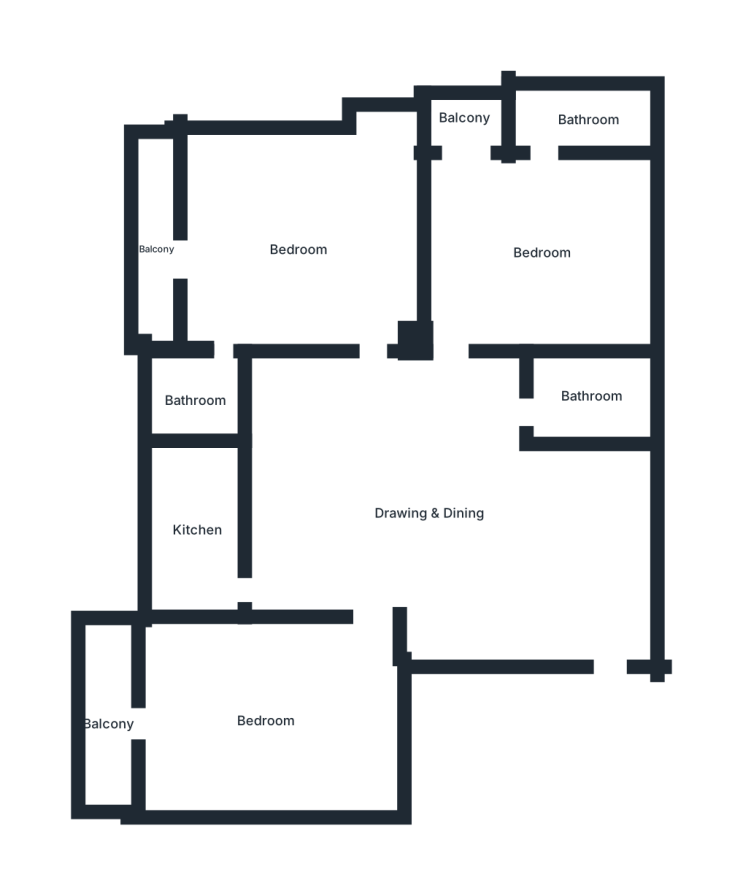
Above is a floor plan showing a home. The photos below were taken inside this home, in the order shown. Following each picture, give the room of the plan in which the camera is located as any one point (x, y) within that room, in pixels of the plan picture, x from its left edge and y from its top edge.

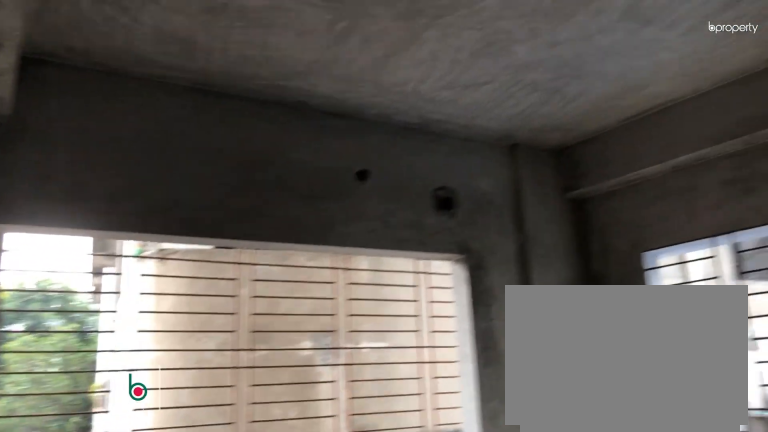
(299, 246)
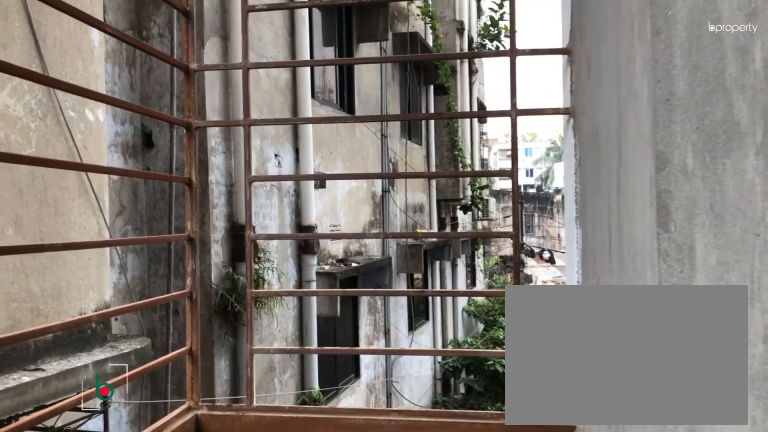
(159, 249)
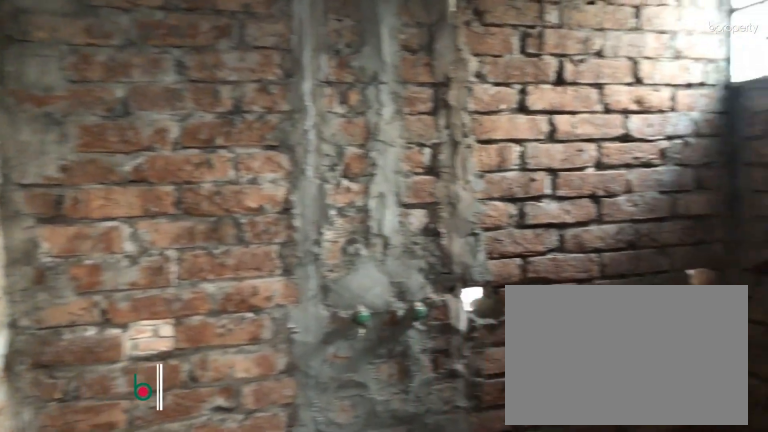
(200, 400)
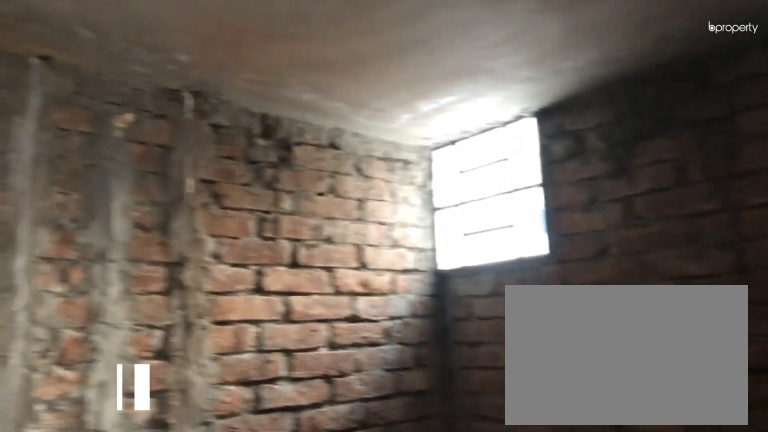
(200, 400)
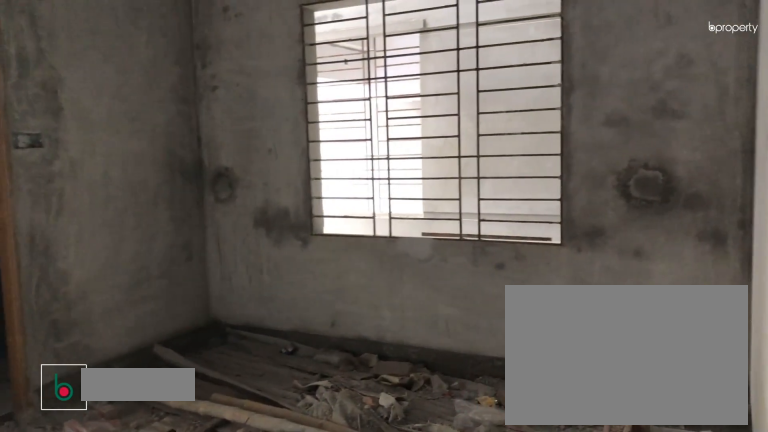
(540, 256)
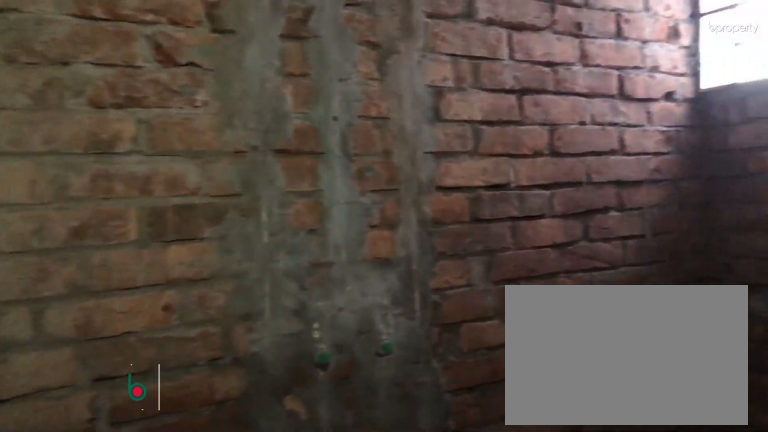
(587, 116)
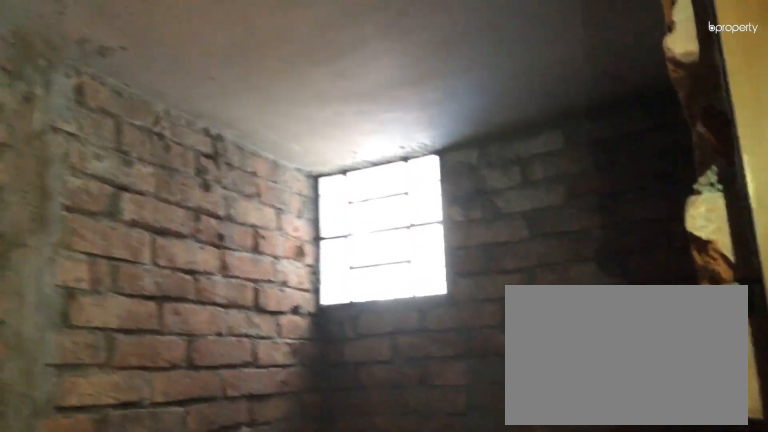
(587, 116)
